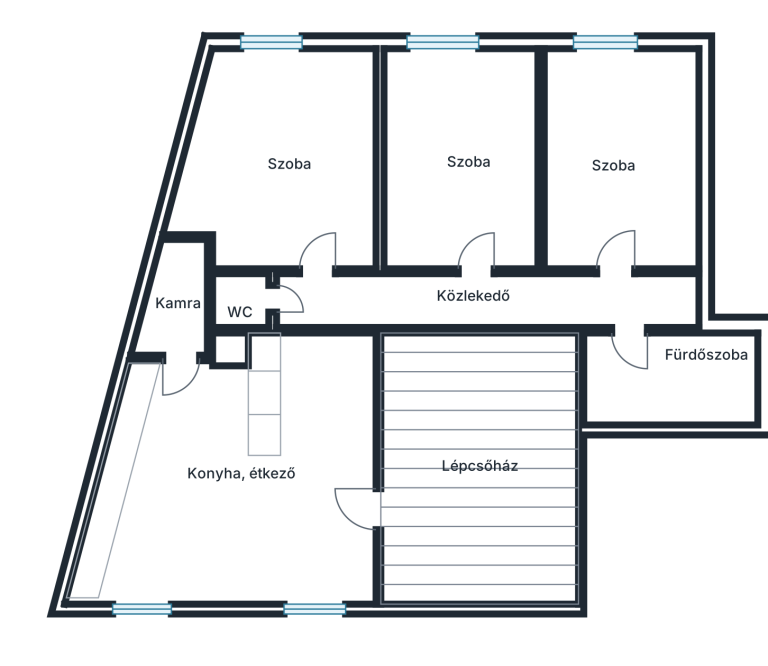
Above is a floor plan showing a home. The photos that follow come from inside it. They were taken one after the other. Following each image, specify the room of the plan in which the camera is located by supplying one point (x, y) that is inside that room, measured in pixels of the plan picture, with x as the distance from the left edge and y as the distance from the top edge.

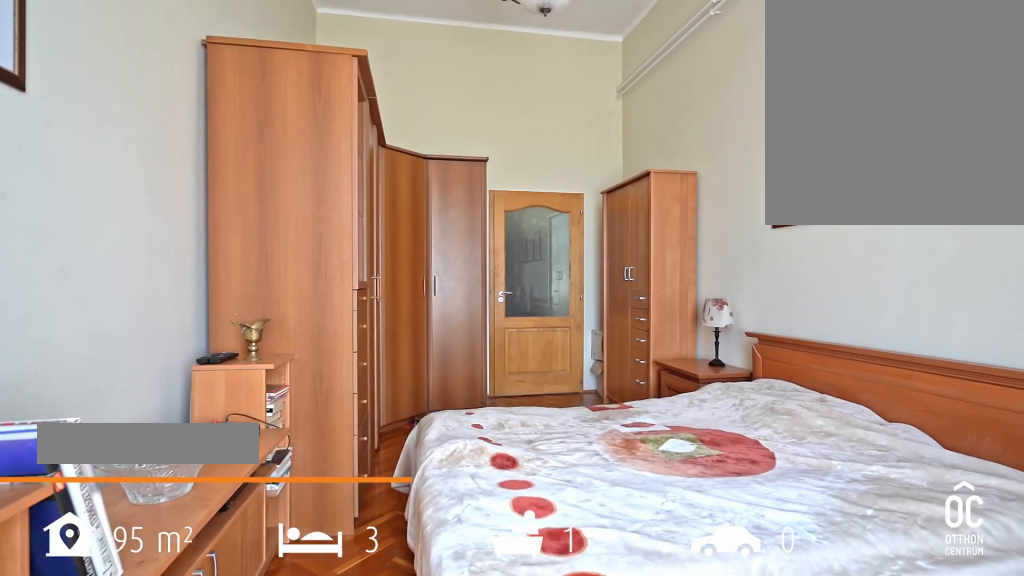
(613, 156)
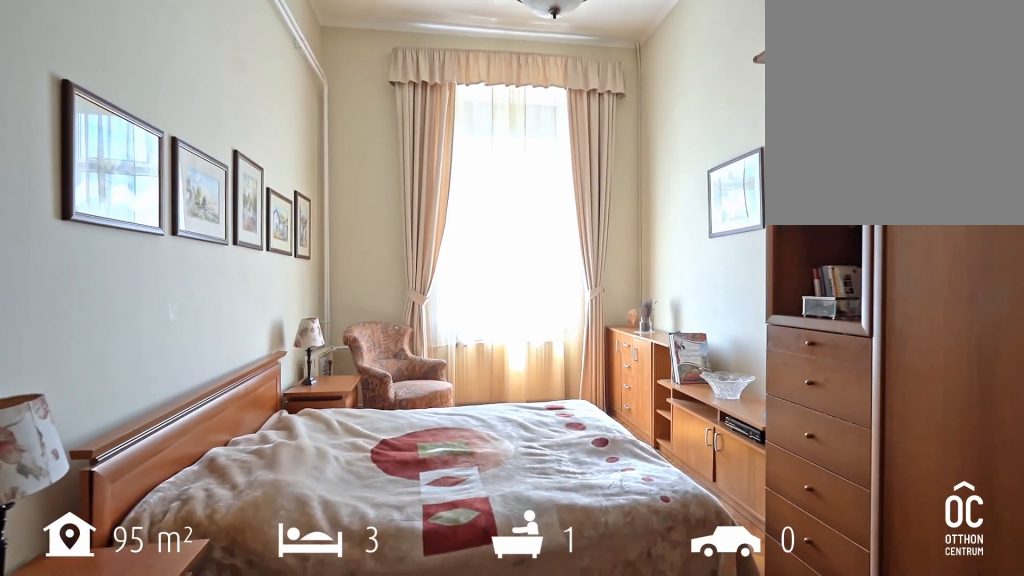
(614, 156)
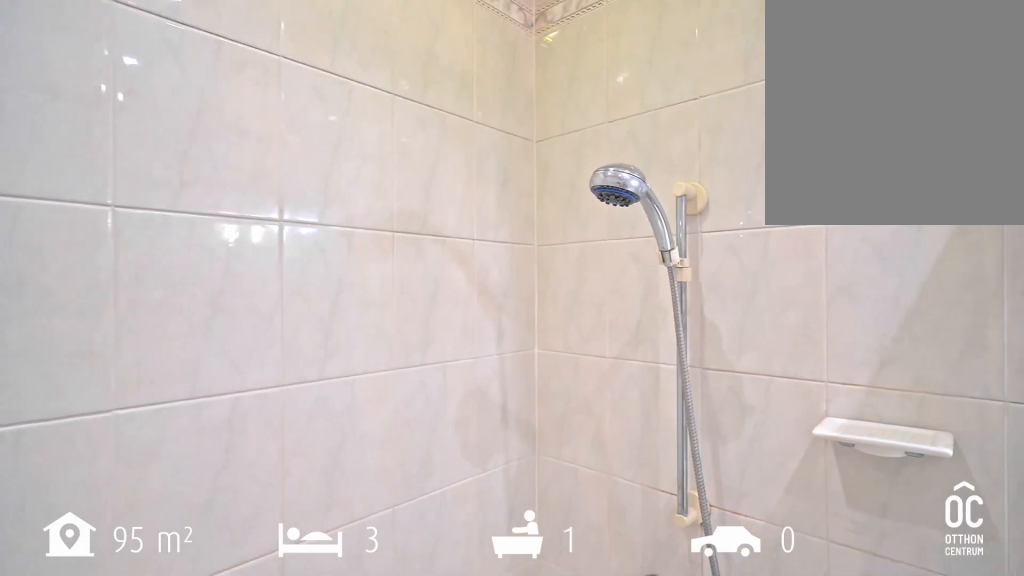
(671, 382)
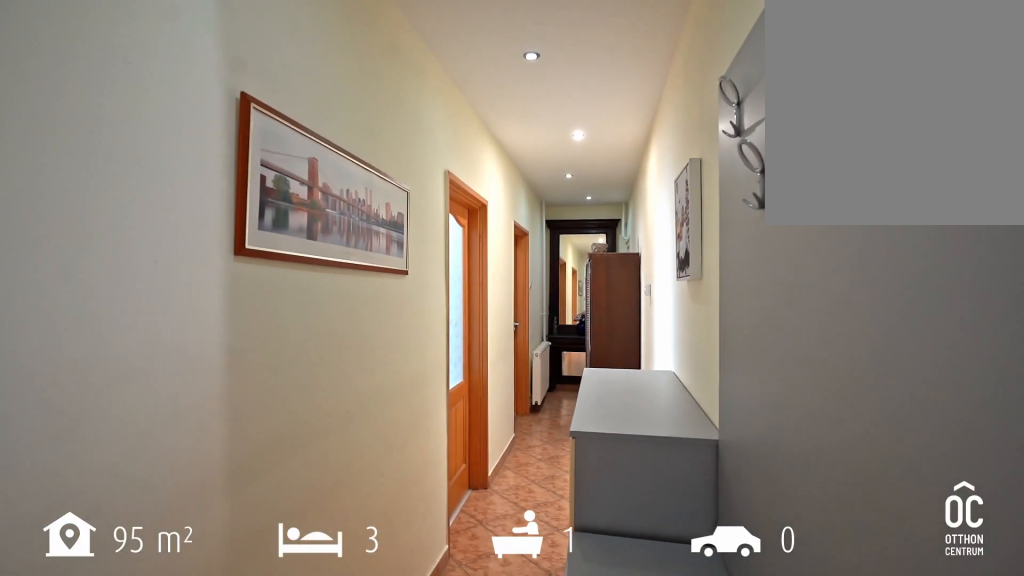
(472, 298)
